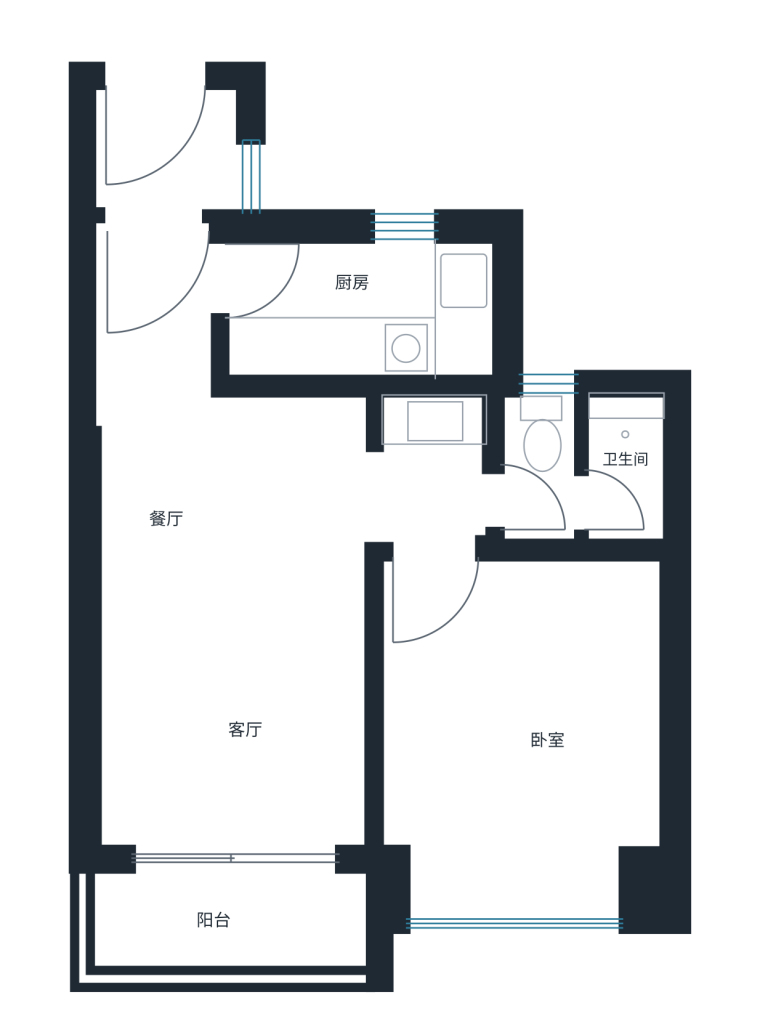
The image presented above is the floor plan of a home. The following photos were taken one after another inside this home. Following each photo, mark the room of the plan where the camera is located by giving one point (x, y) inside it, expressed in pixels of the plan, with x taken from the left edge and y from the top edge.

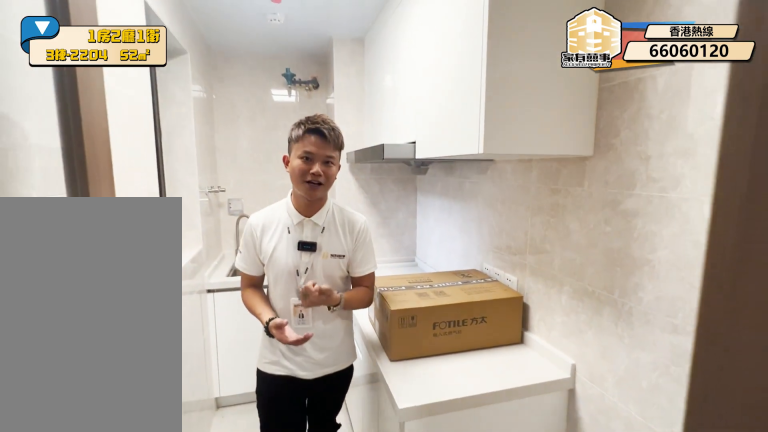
(338, 300)
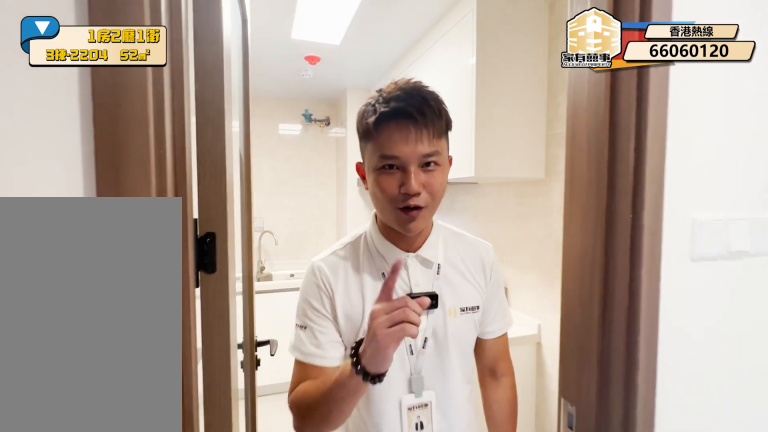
(228, 255)
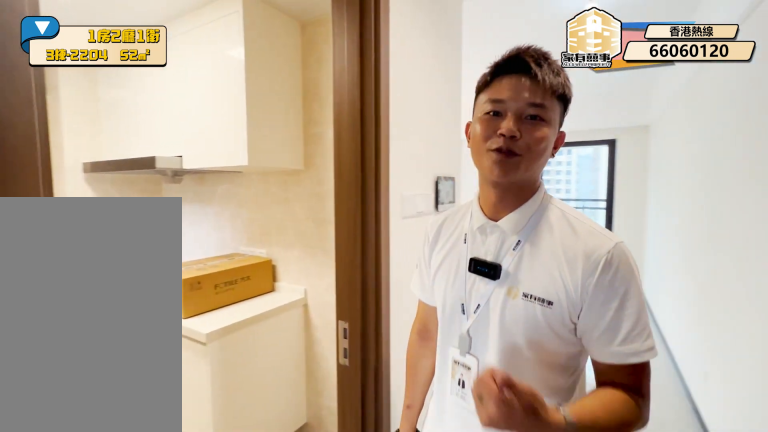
(146, 337)
